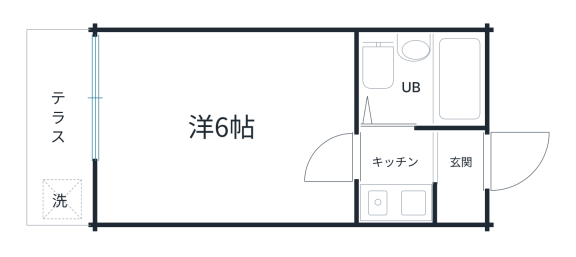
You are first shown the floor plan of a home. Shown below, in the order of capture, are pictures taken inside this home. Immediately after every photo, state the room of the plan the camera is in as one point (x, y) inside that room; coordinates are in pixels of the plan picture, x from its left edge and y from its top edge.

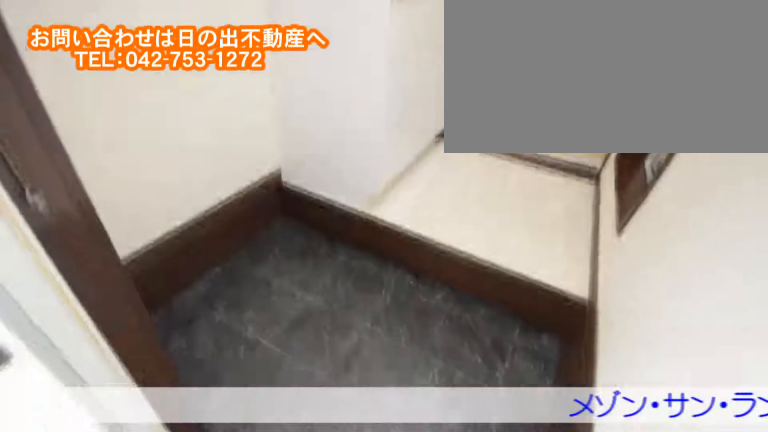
(441, 160)
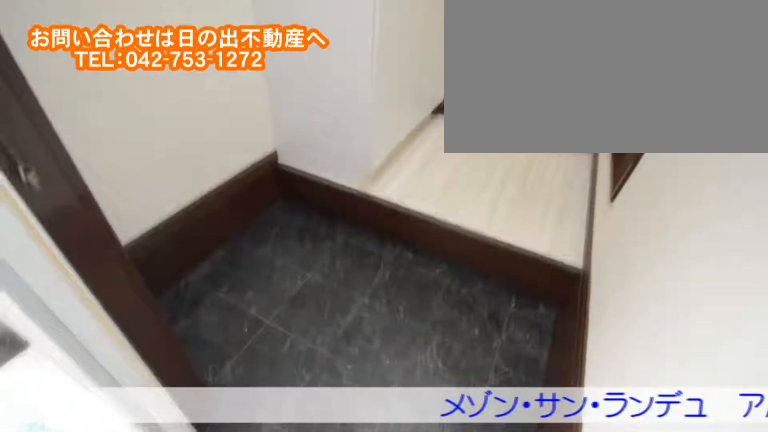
(441, 160)
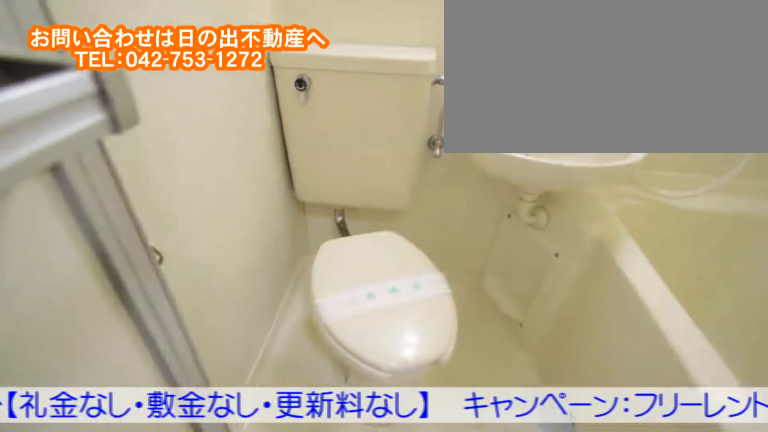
(448, 82)
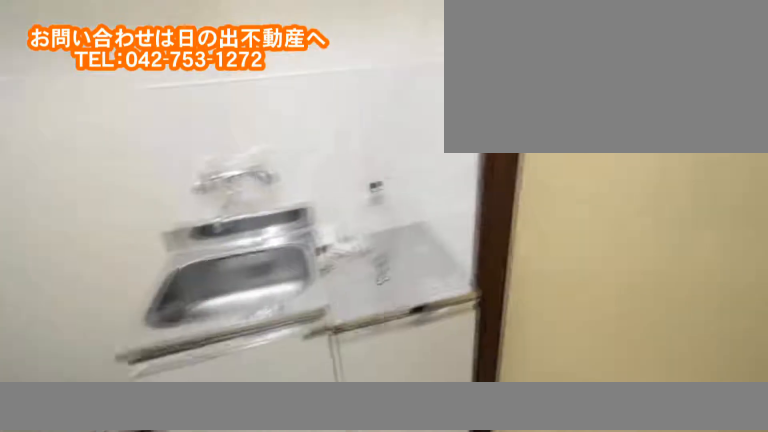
(396, 152)
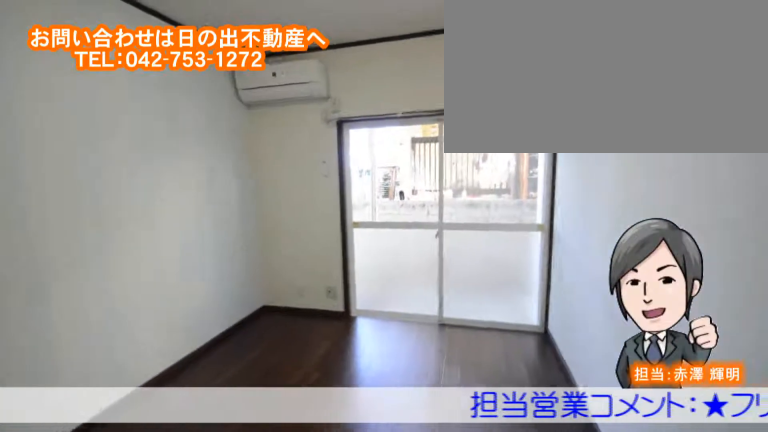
(156, 121)
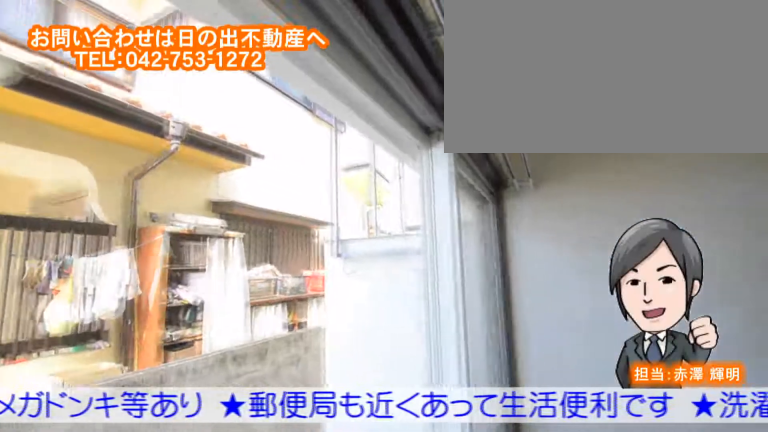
(156, 121)
